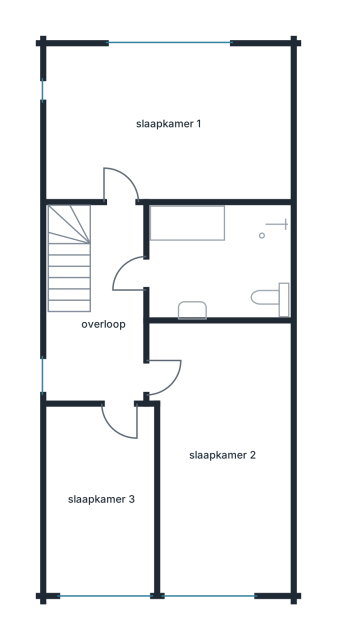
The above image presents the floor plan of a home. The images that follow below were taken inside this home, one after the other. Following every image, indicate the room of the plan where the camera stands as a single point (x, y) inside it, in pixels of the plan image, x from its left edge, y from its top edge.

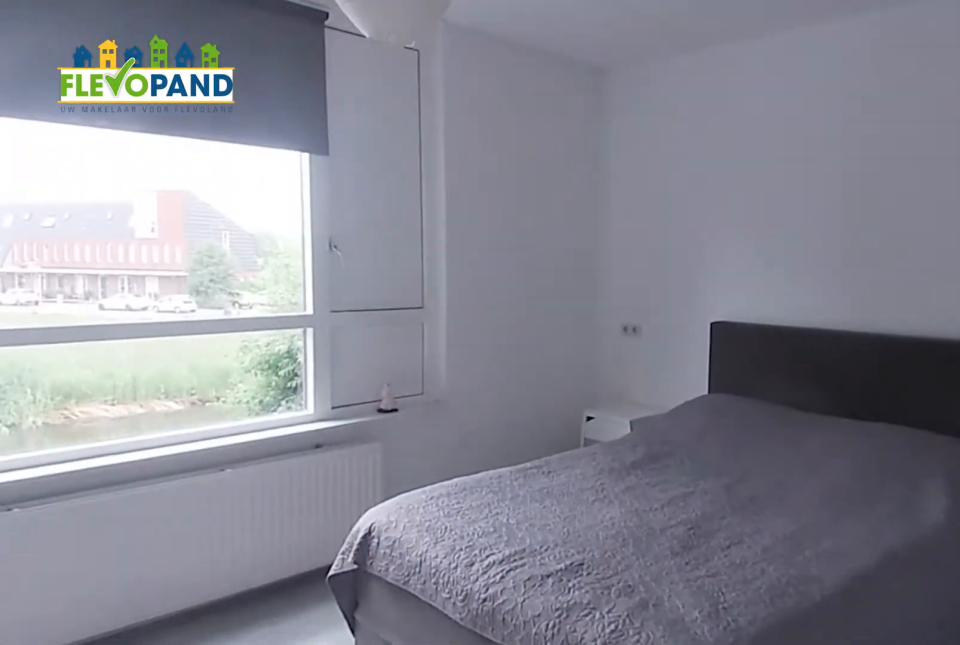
(169, 124)
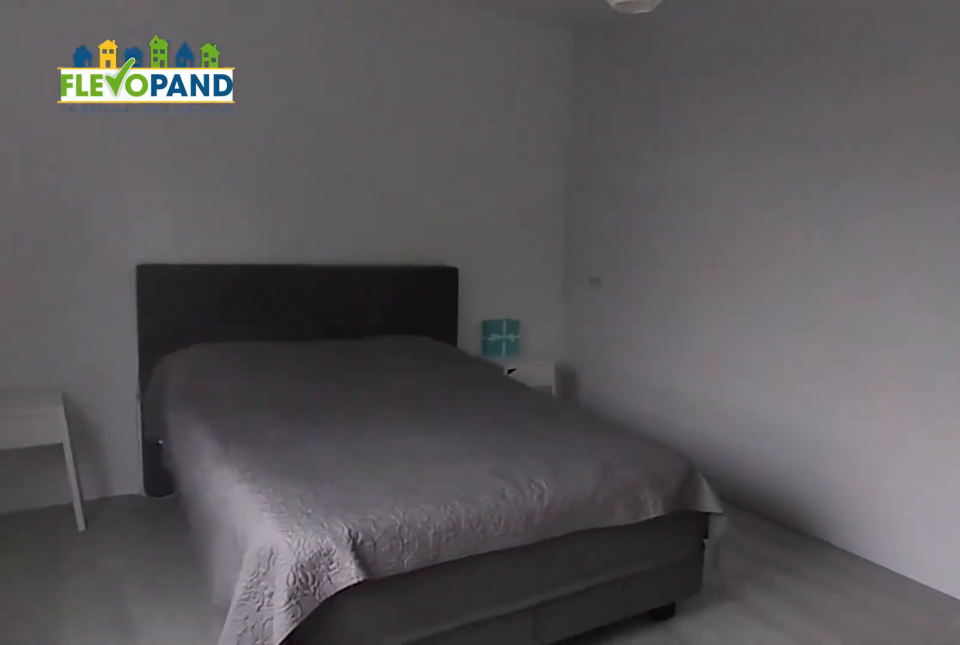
(169, 124)
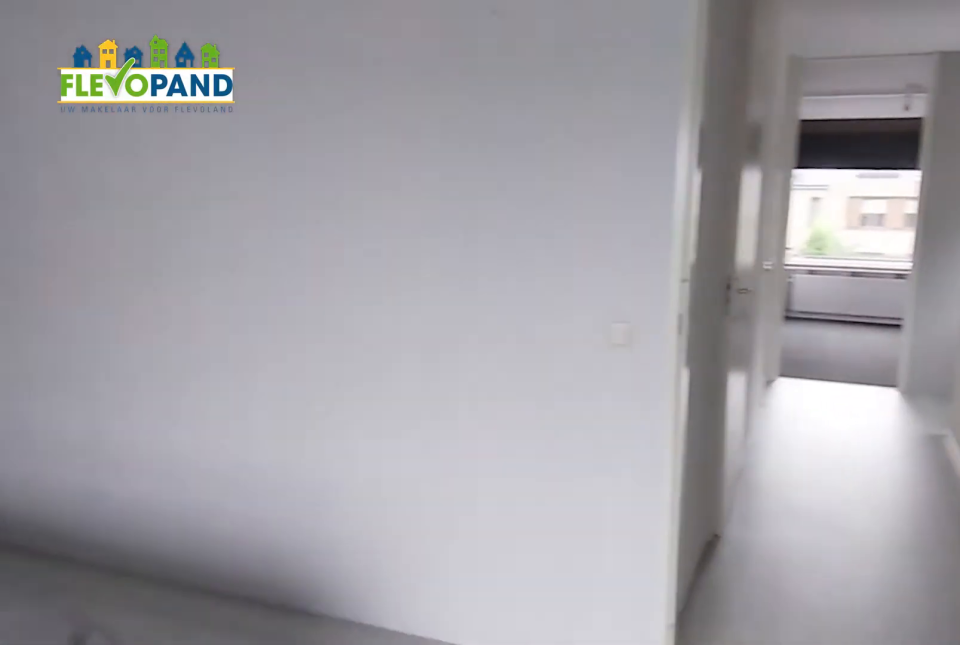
(169, 124)
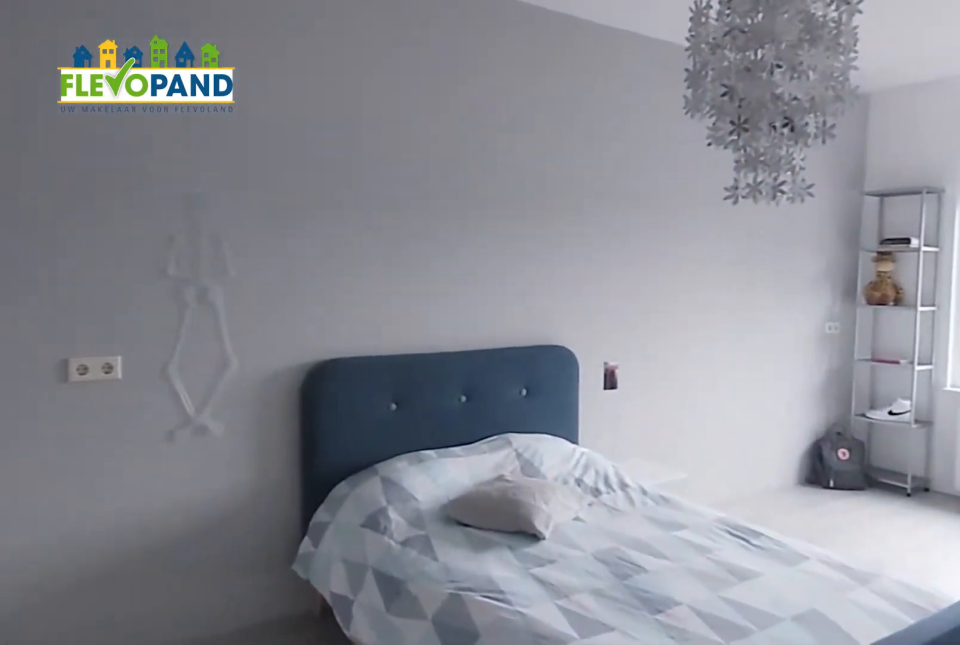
(155, 362)
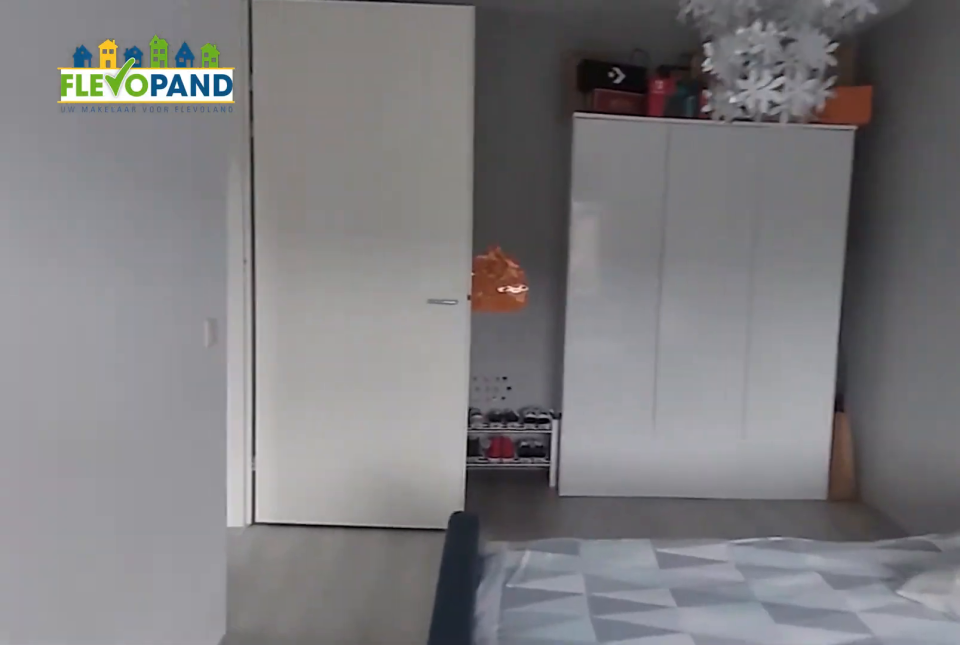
(155, 362)
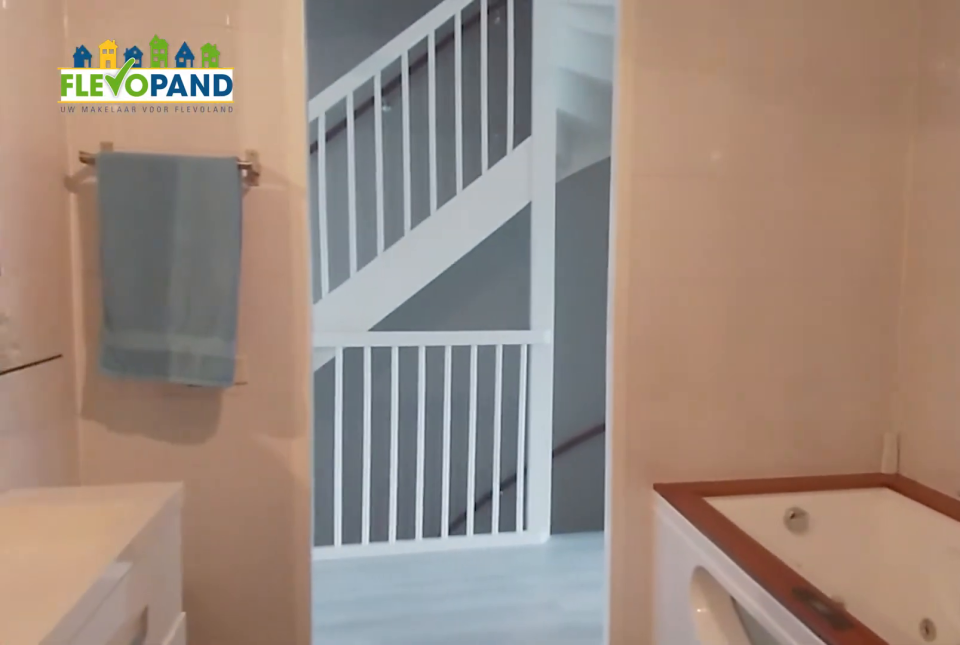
(187, 224)
